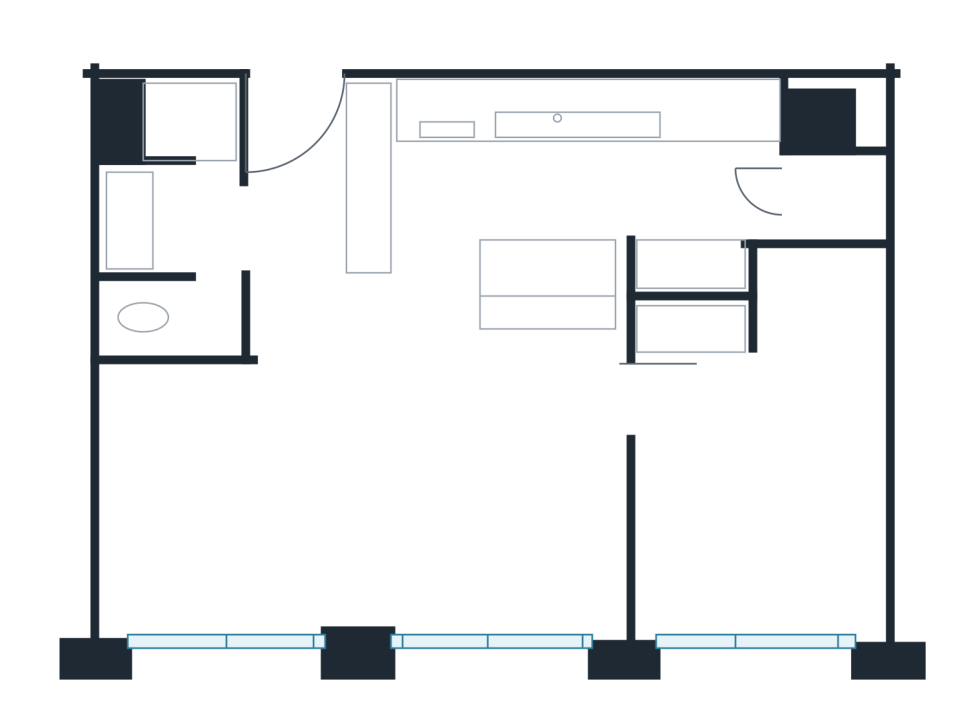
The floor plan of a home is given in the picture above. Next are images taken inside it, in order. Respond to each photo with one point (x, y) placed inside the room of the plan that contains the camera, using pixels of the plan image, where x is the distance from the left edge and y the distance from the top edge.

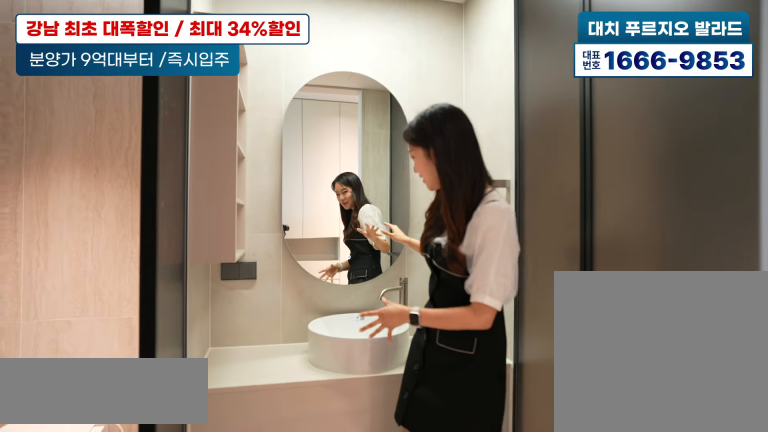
(191, 201)
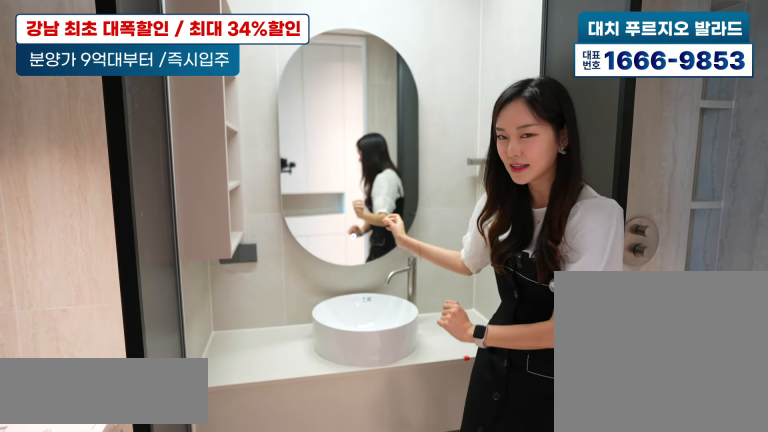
(191, 202)
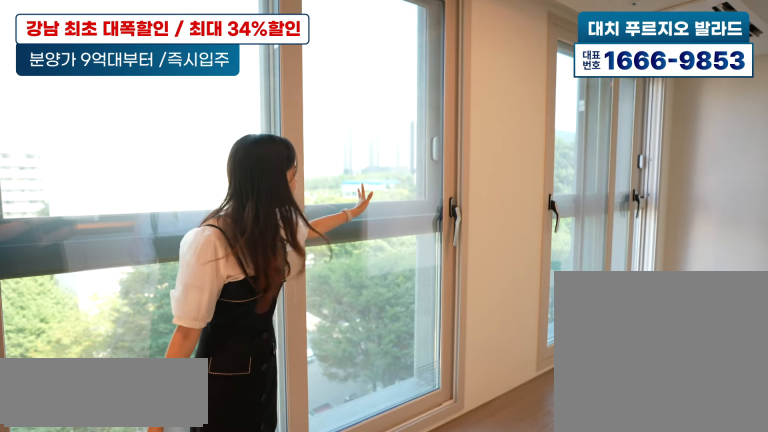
(325, 462)
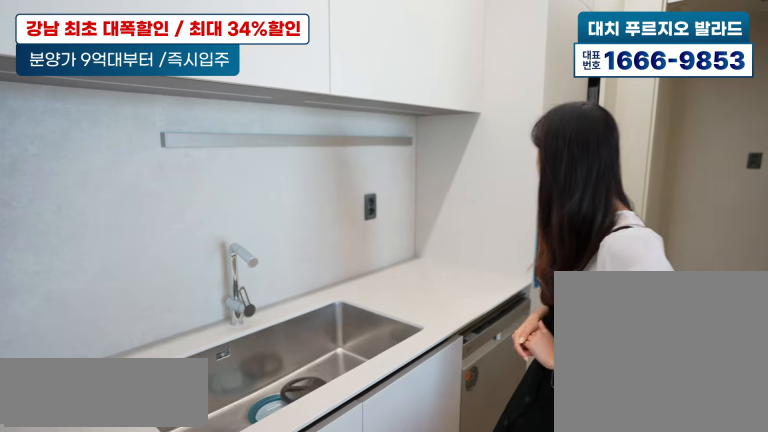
(609, 175)
